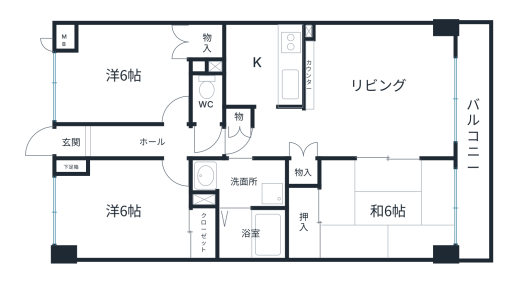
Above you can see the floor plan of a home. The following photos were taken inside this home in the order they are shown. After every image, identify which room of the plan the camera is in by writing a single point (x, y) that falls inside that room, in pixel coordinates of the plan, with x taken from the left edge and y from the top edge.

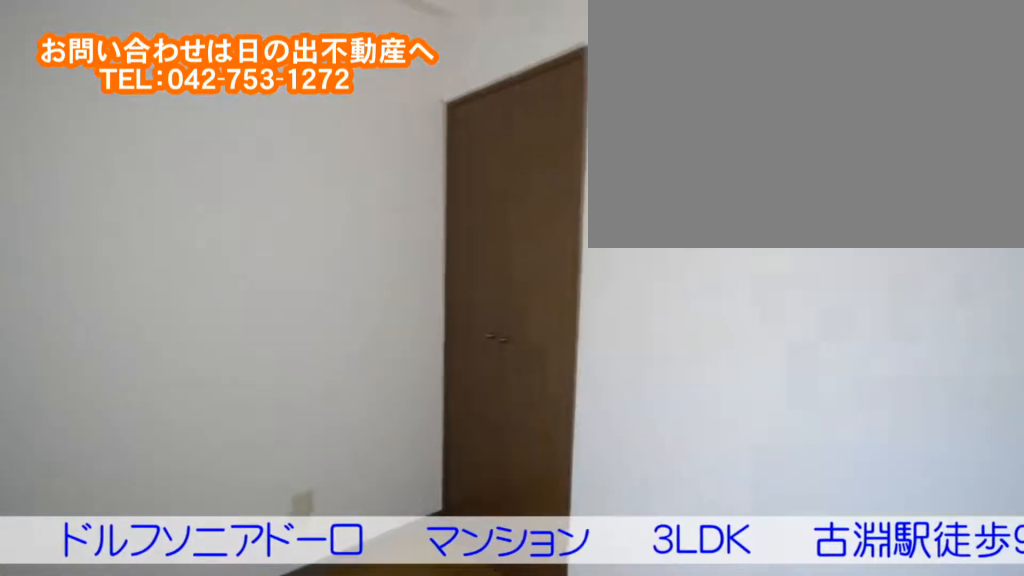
(88, 71)
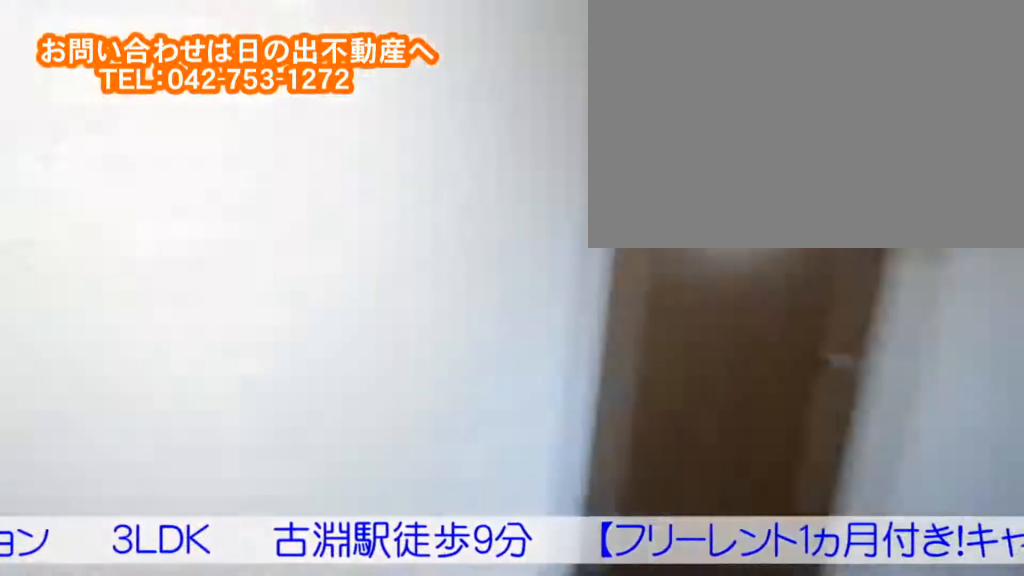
(88, 72)
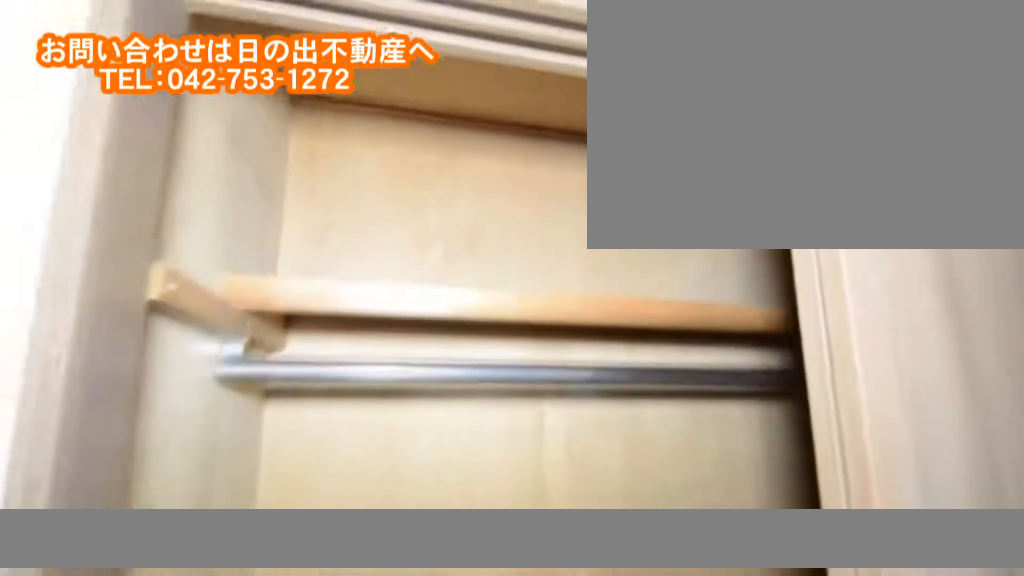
(95, 223)
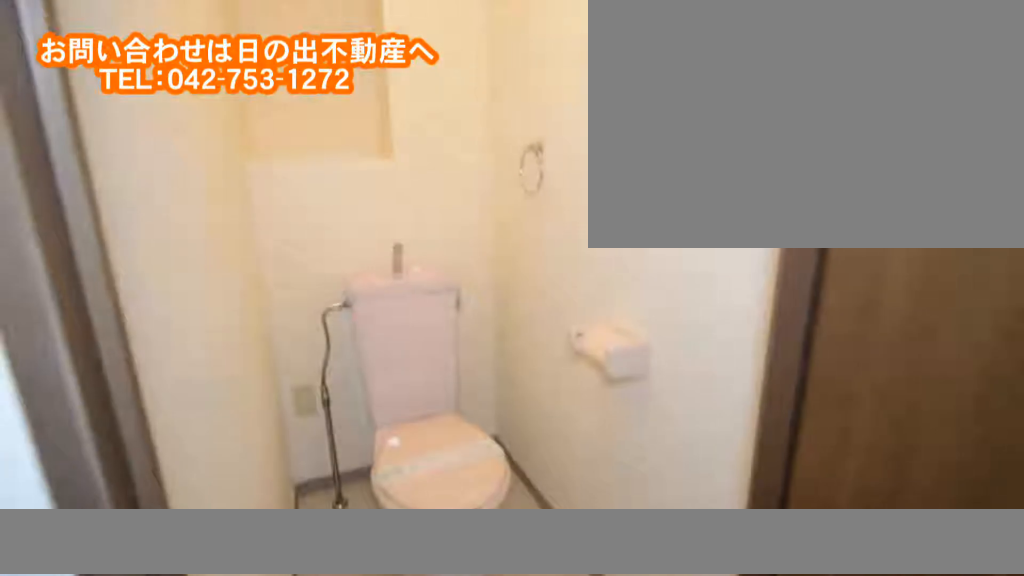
(207, 99)
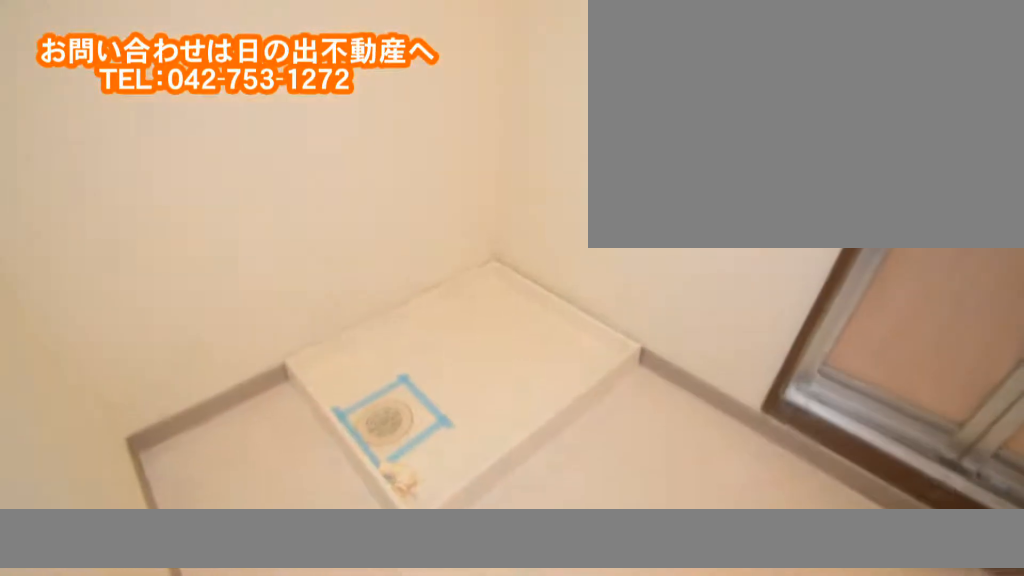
(258, 179)
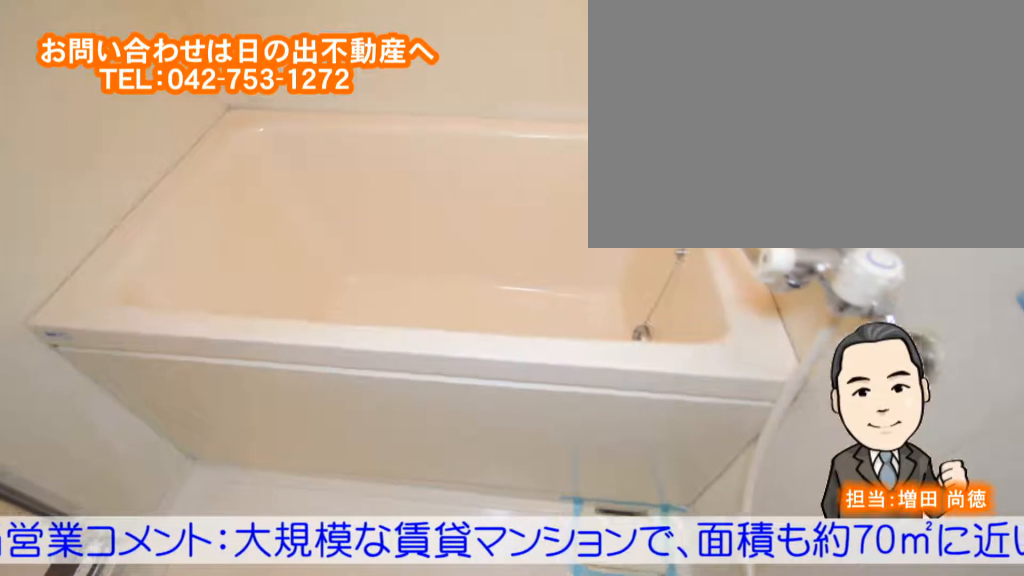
(251, 234)
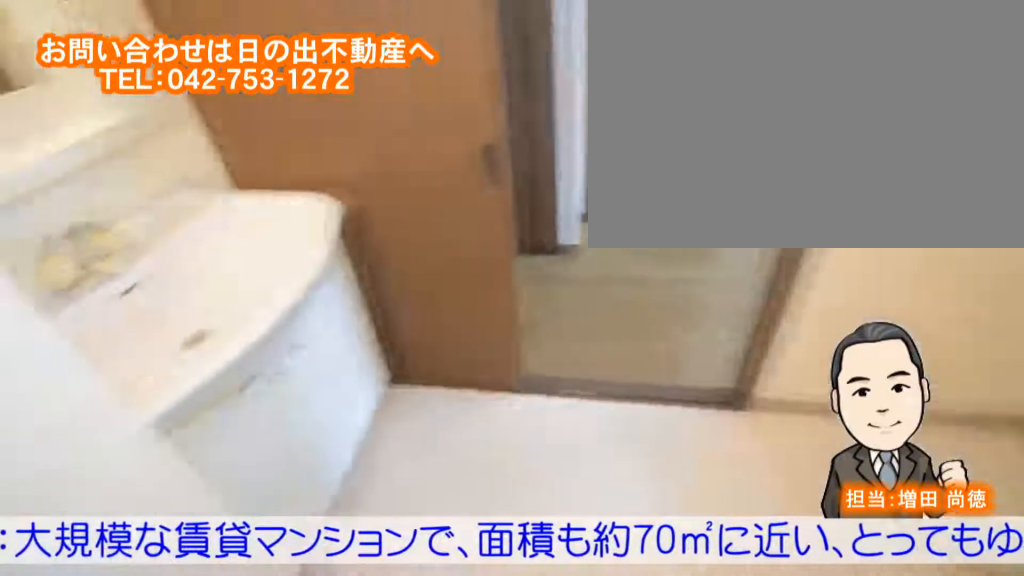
(257, 178)
